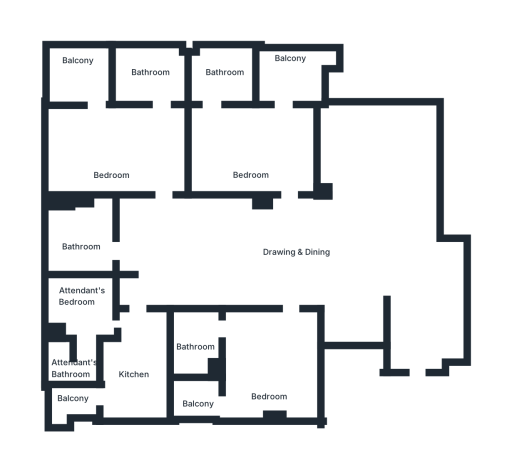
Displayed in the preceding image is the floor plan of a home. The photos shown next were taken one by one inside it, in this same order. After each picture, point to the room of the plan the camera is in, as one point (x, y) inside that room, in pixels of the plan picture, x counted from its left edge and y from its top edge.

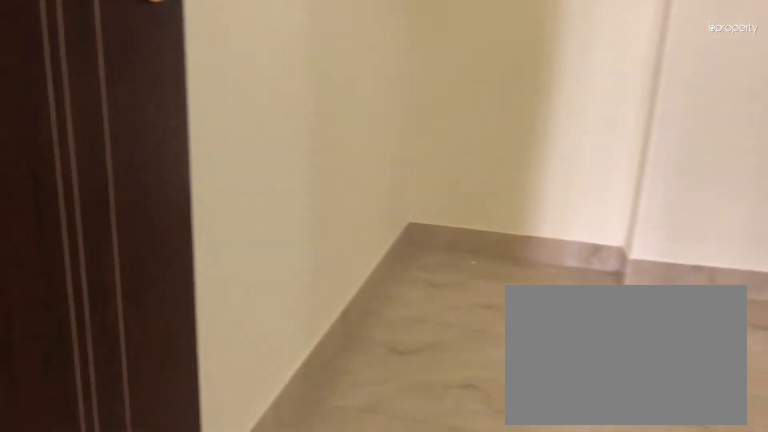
(266, 358)
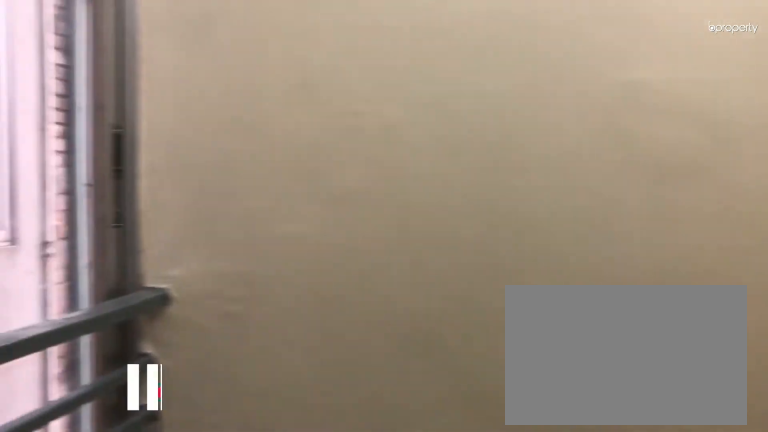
(198, 403)
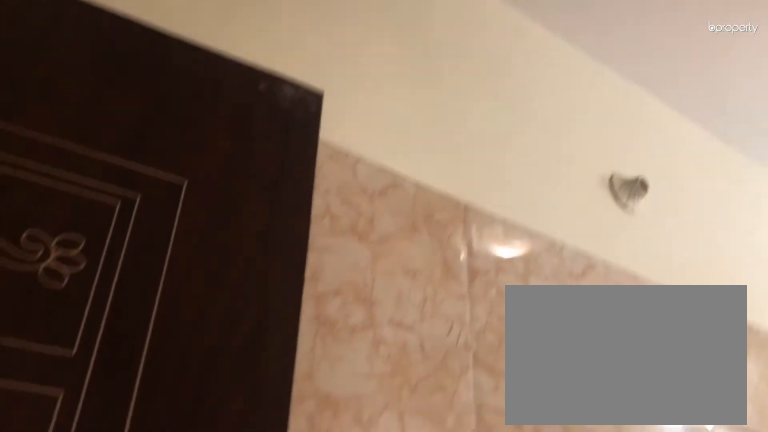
(138, 370)
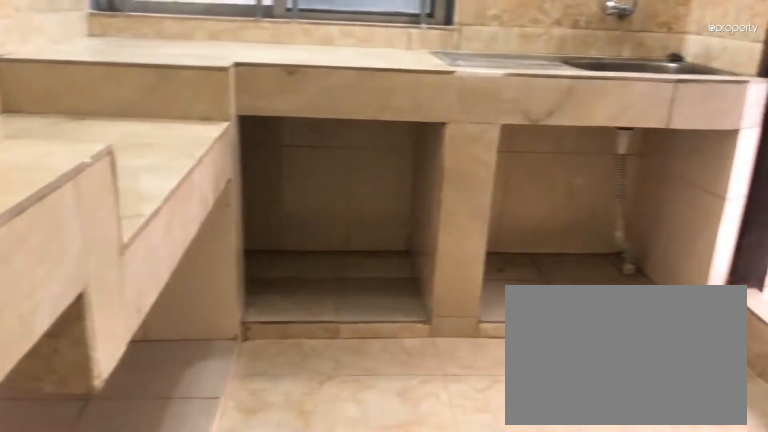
(138, 370)
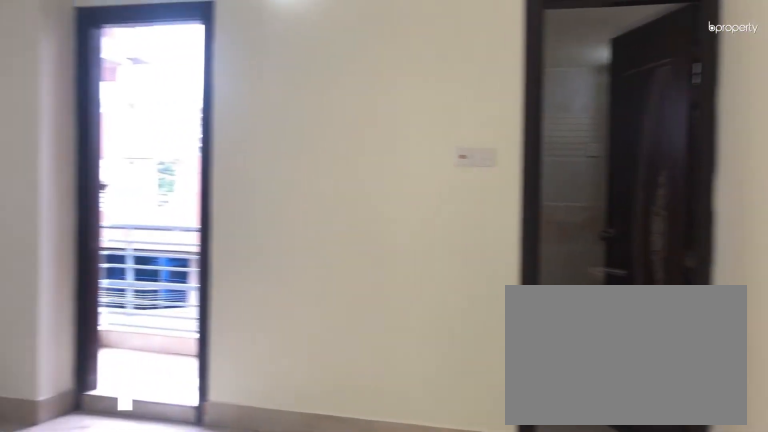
(117, 162)
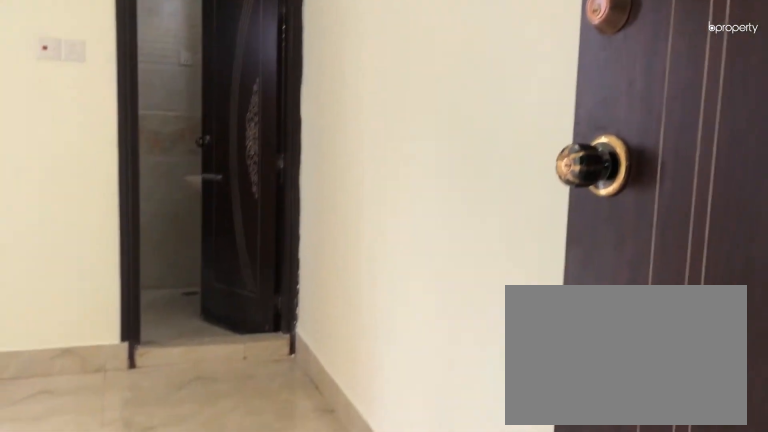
(117, 161)
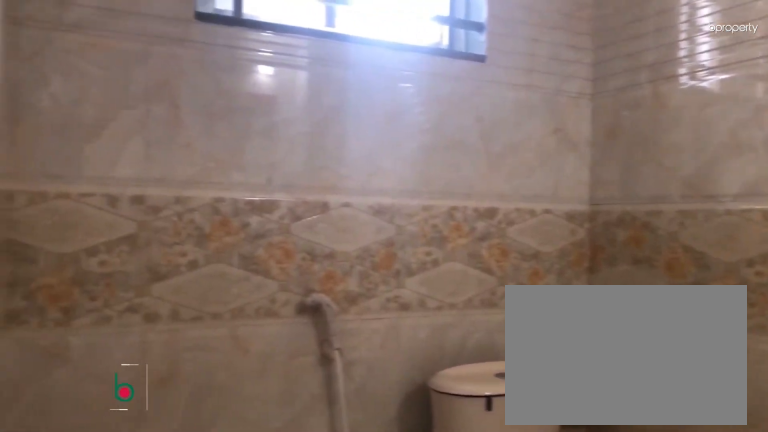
(147, 78)
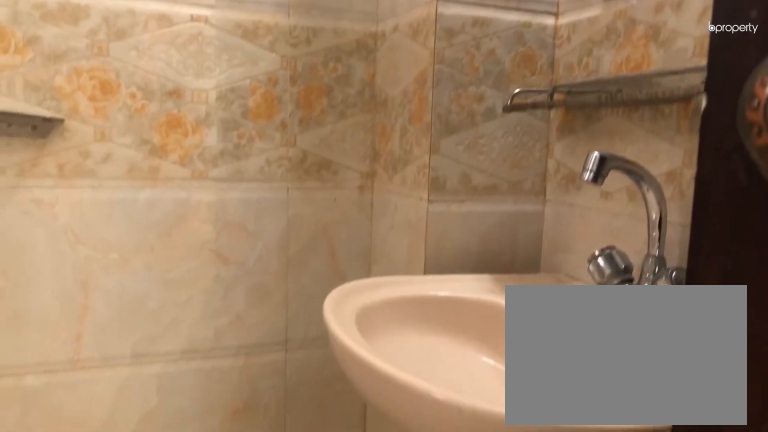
(146, 78)
